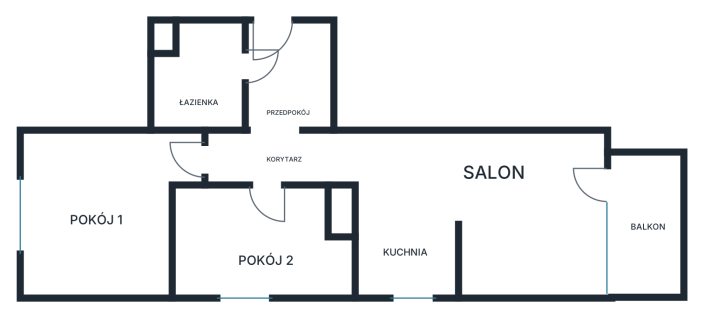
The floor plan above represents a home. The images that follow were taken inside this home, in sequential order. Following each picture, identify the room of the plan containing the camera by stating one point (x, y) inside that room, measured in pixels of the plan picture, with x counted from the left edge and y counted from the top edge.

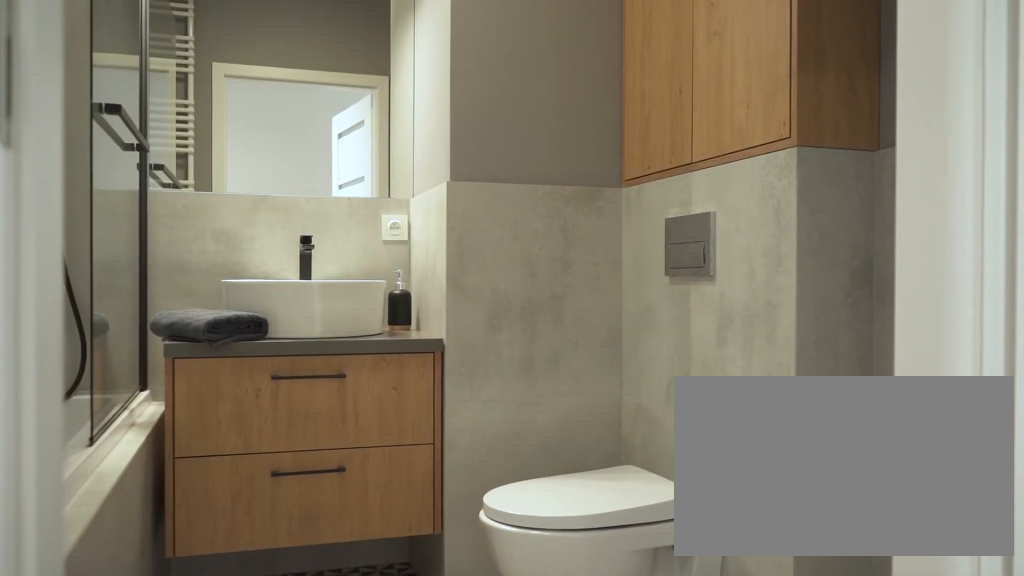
(233, 76)
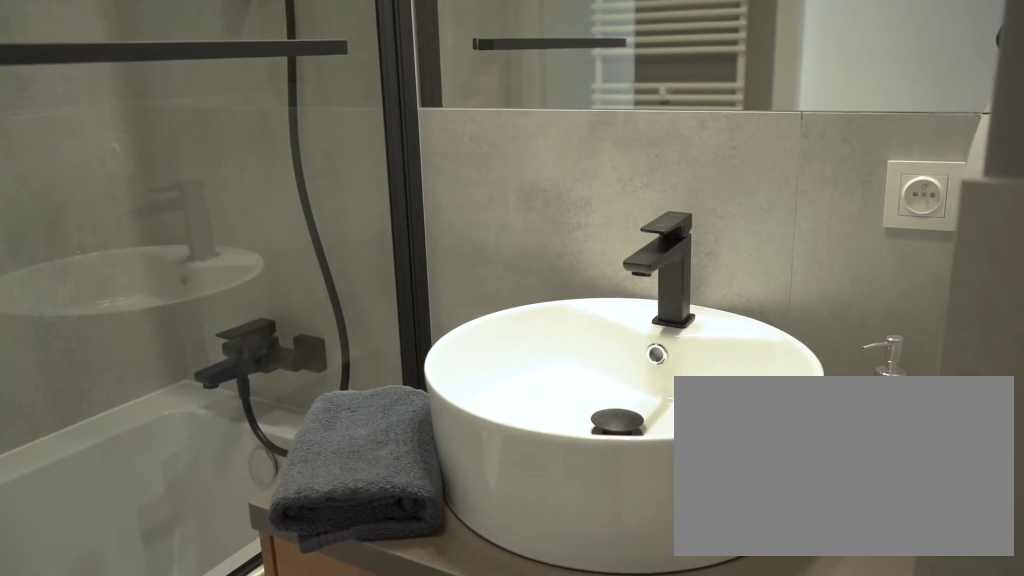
(201, 84)
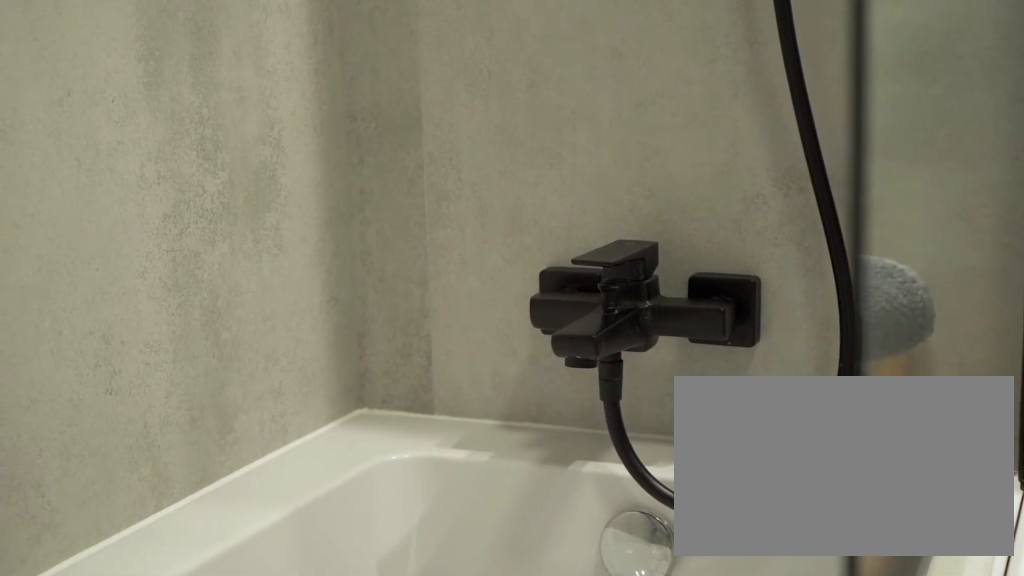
(198, 76)
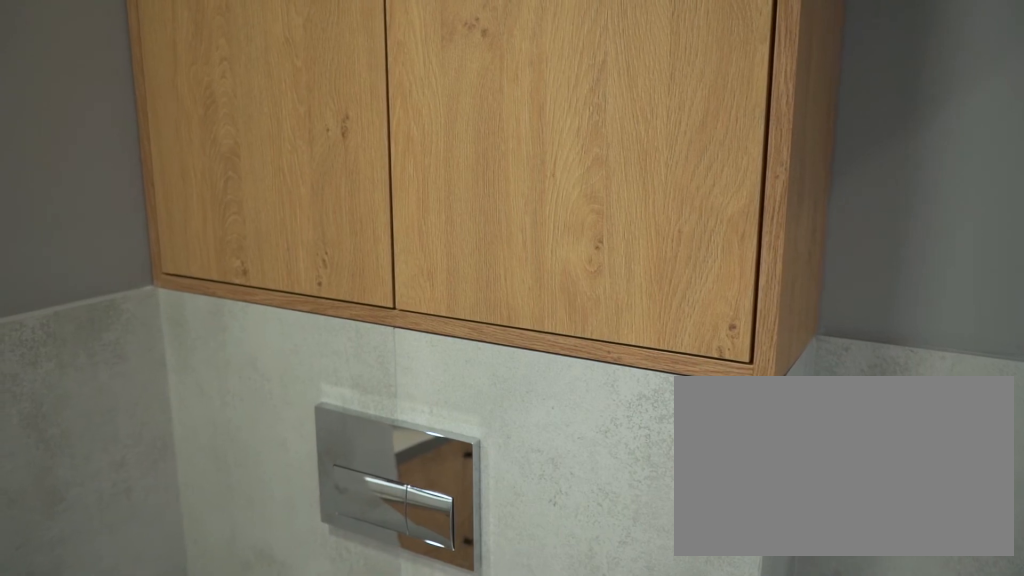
(198, 76)
